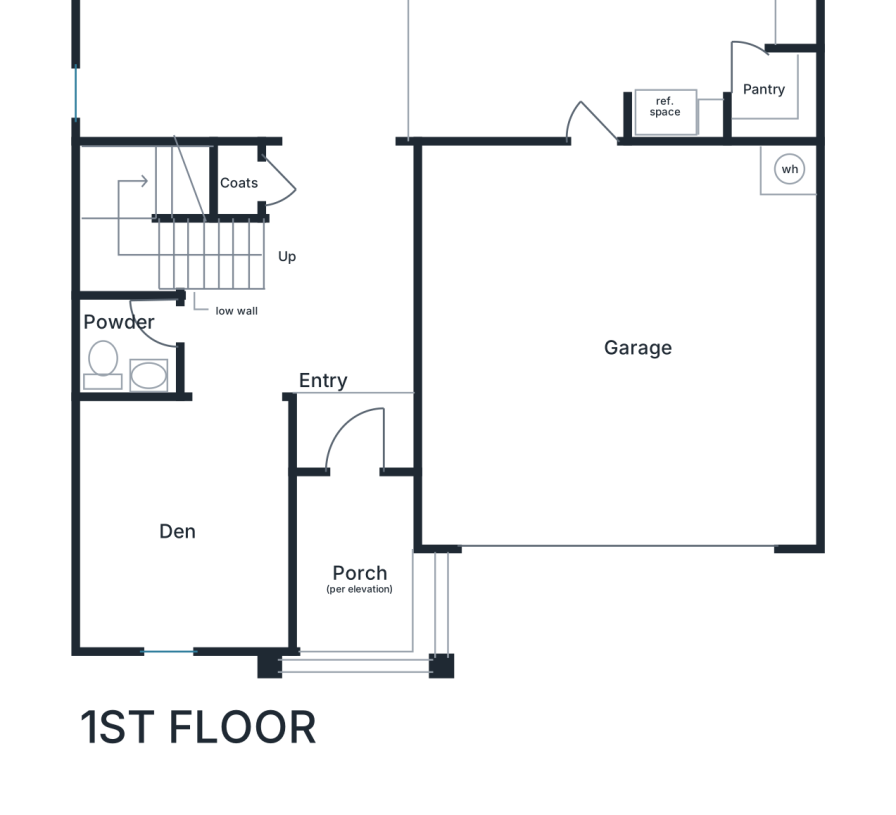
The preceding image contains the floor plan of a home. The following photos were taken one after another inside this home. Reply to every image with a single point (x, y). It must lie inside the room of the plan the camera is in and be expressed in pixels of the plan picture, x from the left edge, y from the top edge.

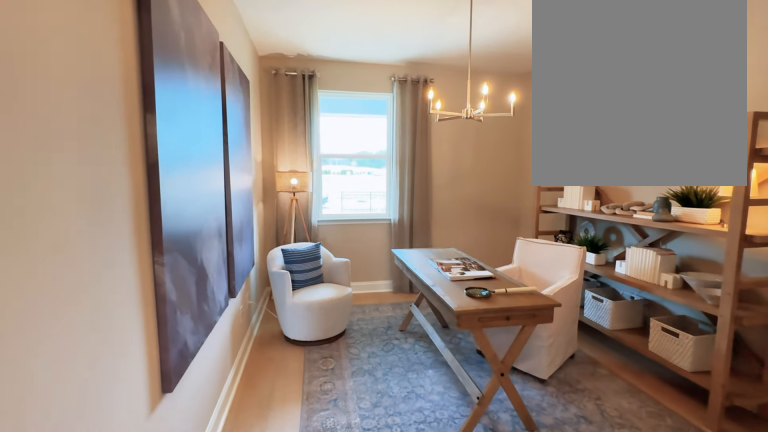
(184, 523)
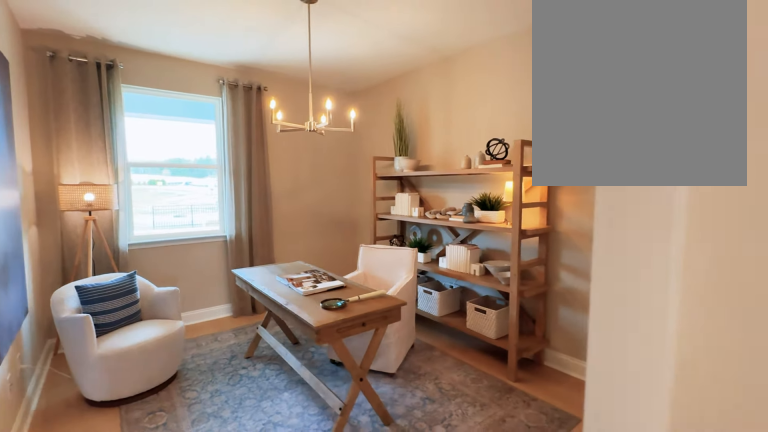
(184, 523)
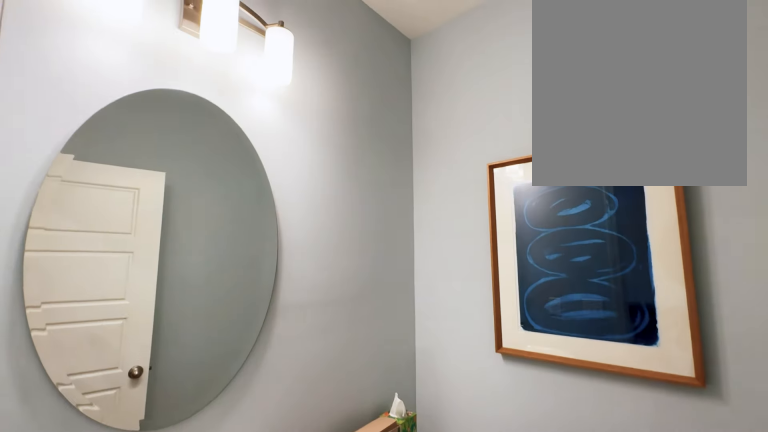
(129, 344)
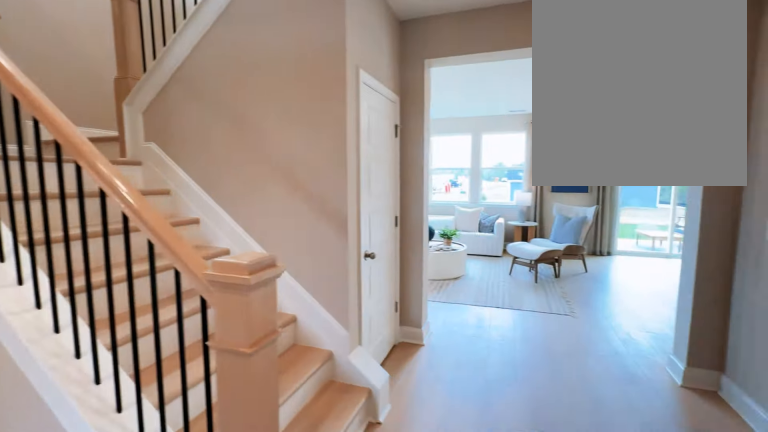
(298, 273)
